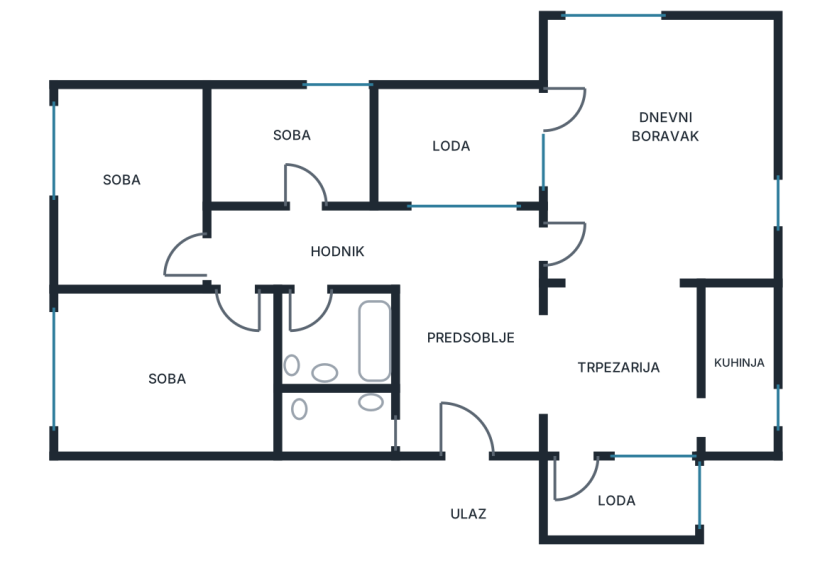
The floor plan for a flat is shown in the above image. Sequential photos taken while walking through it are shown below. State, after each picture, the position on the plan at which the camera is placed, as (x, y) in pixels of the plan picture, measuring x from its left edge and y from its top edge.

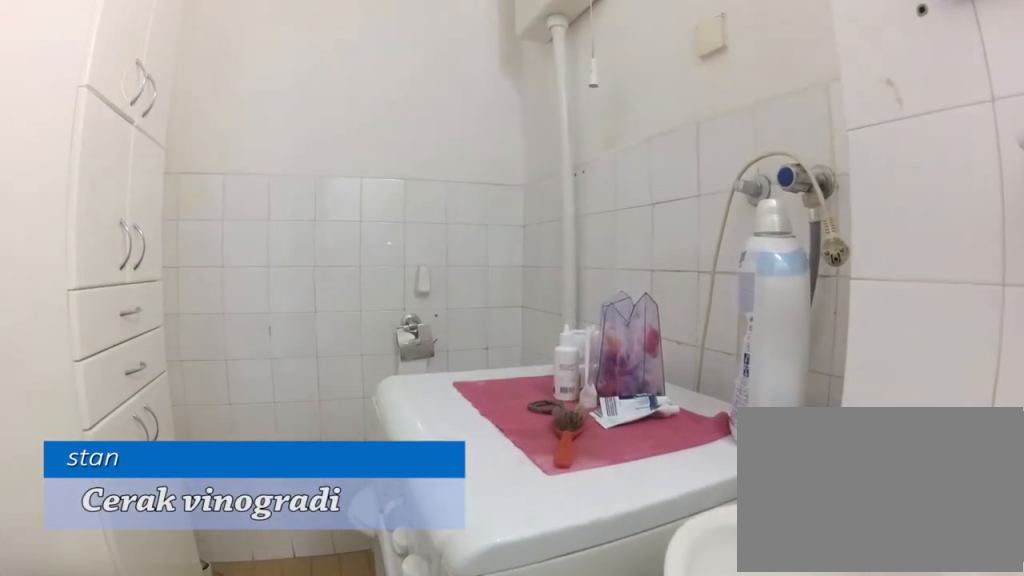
(390, 426)
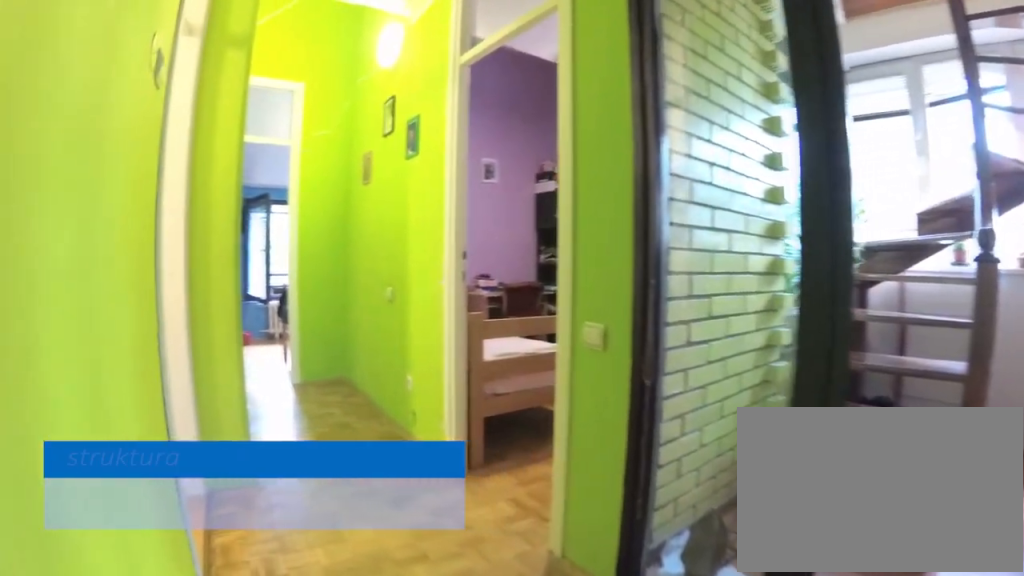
(456, 264)
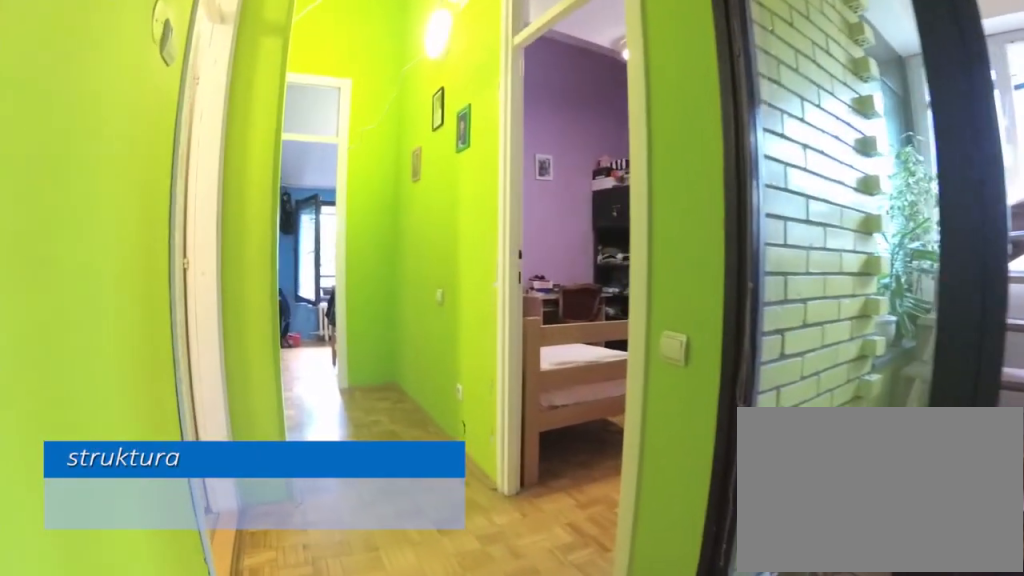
(442, 251)
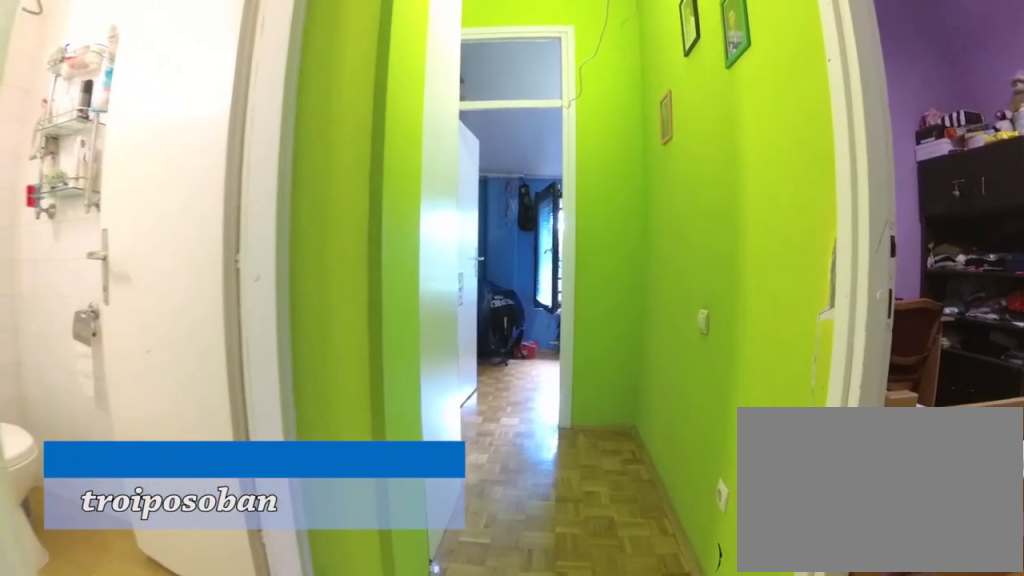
(368, 252)
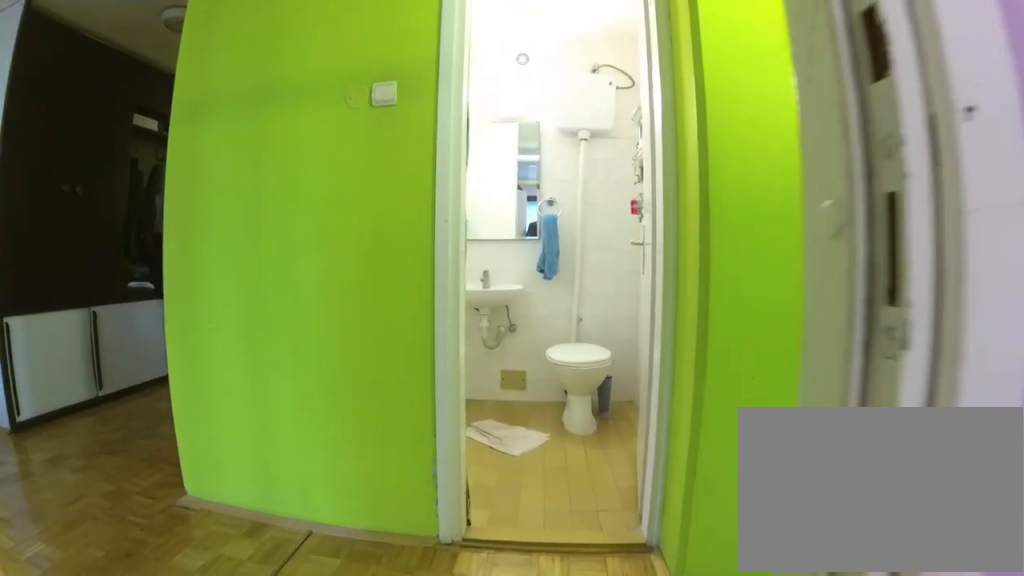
(323, 177)
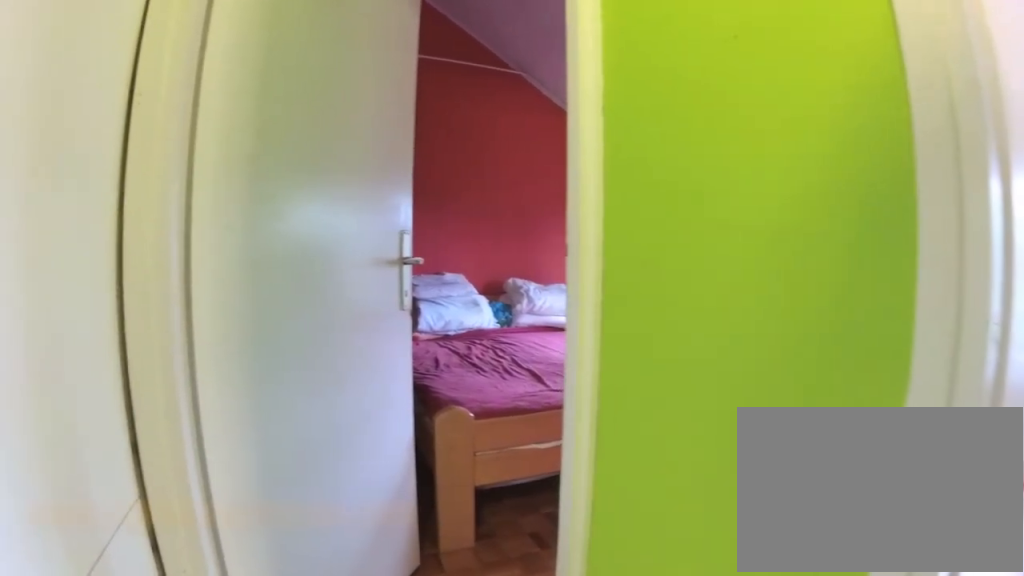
(263, 244)
